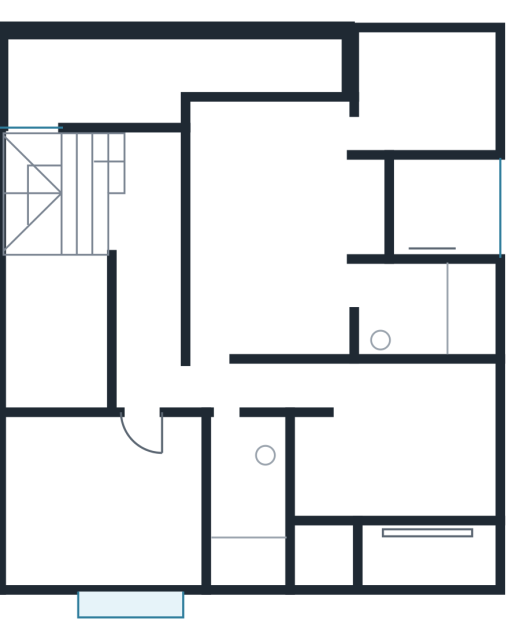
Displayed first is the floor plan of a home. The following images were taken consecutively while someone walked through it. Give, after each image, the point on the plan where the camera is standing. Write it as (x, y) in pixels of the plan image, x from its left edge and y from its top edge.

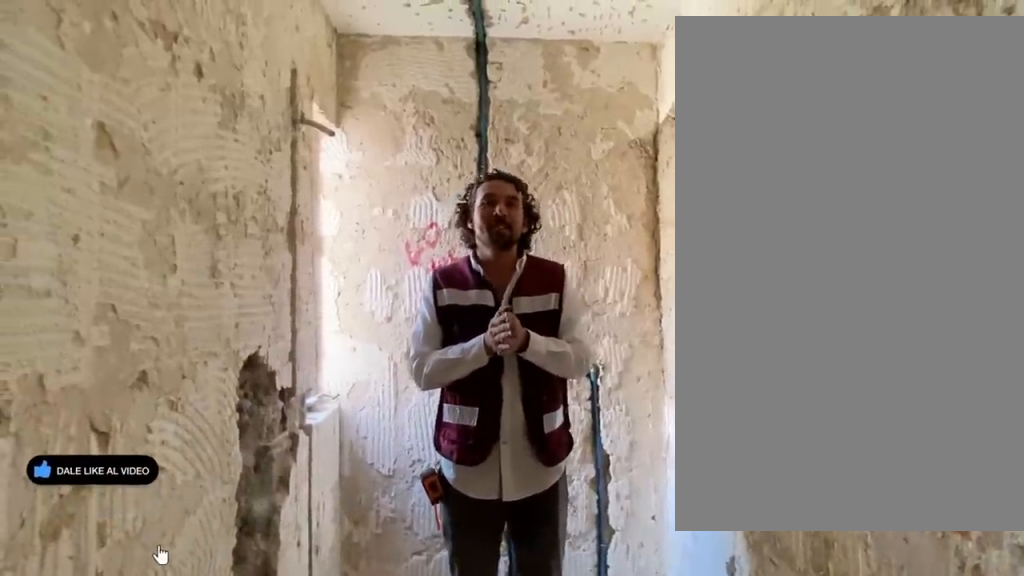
(230, 422)
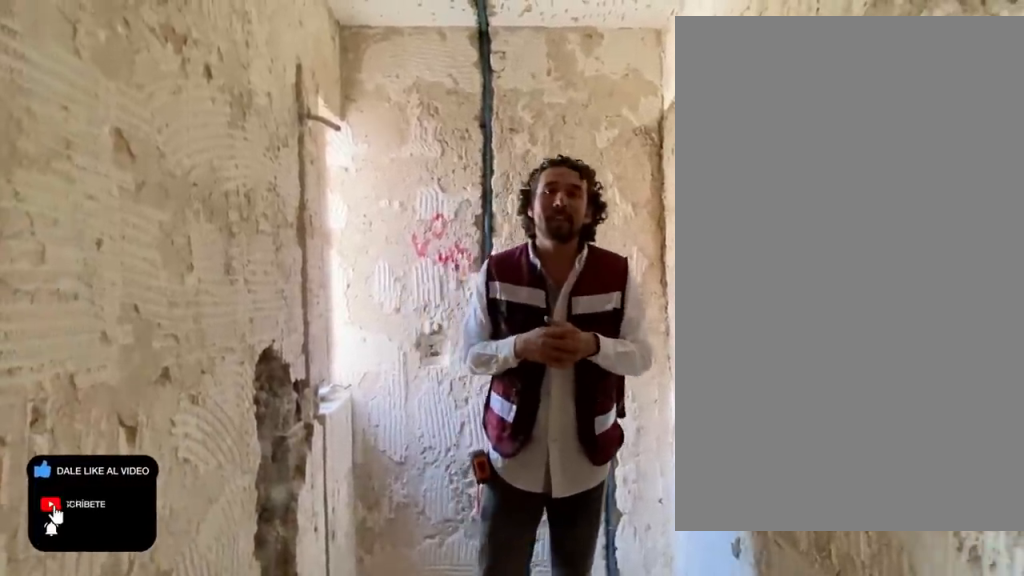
(231, 423)
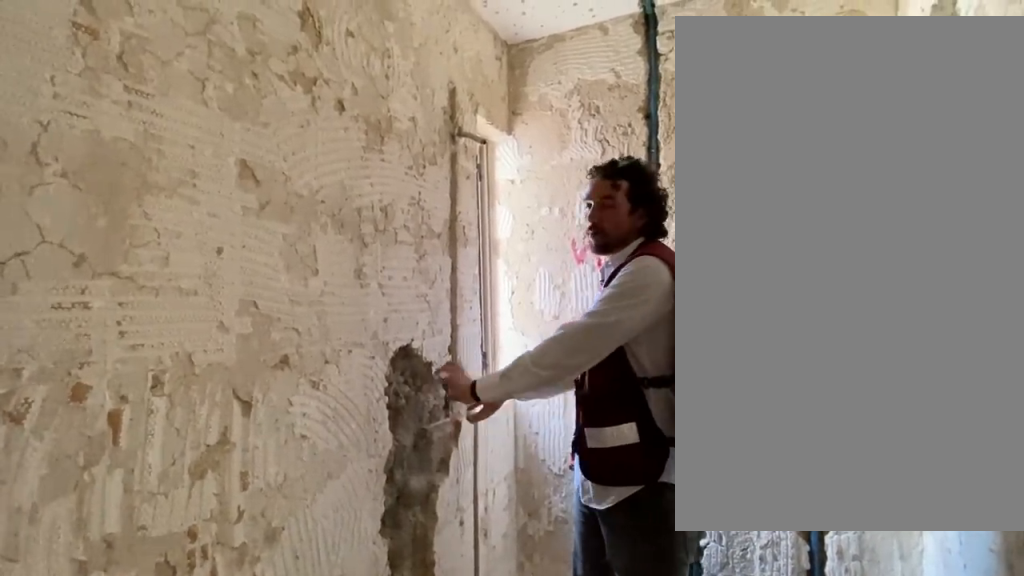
(230, 422)
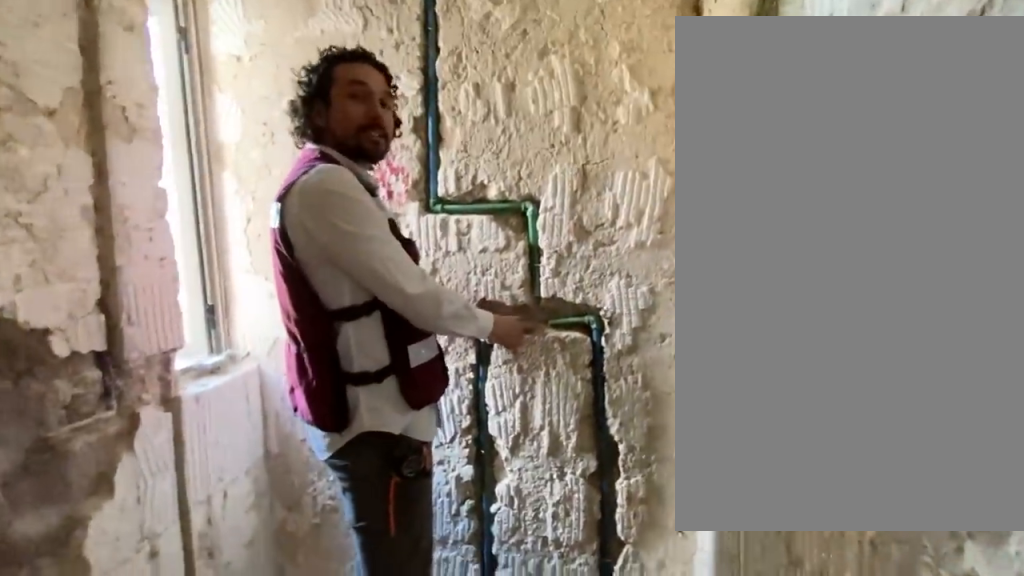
(238, 442)
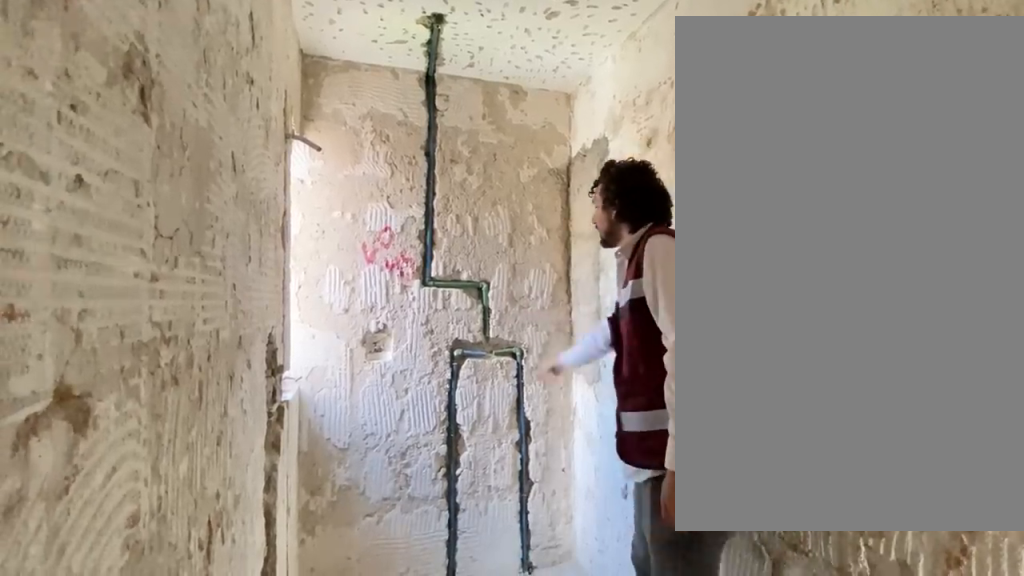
(235, 438)
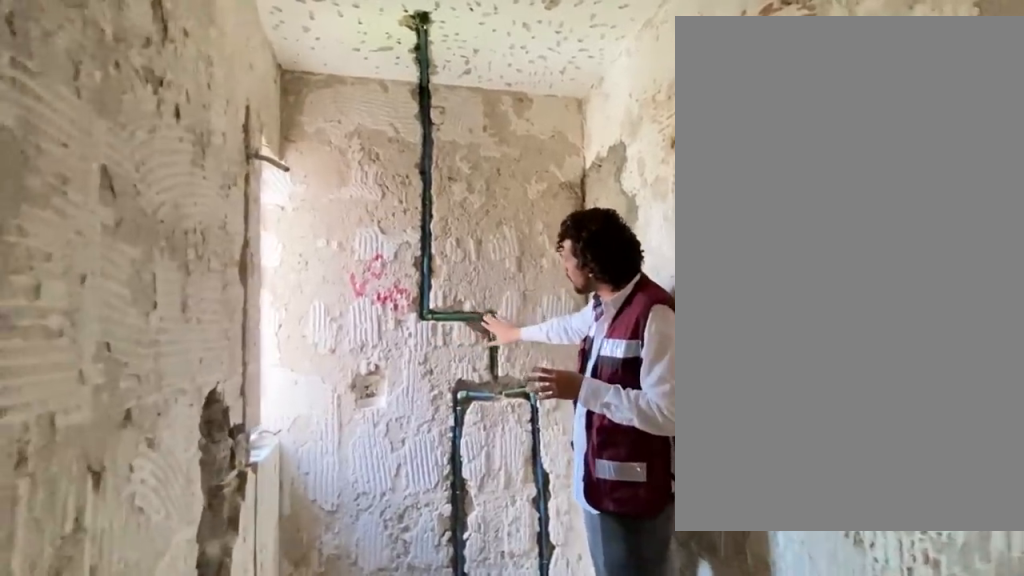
(236, 469)
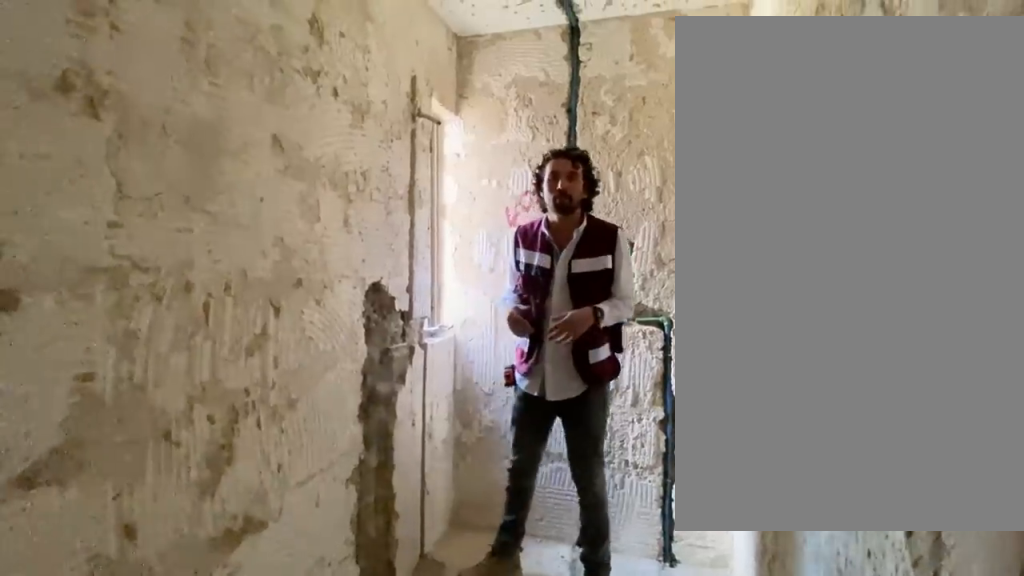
(226, 493)
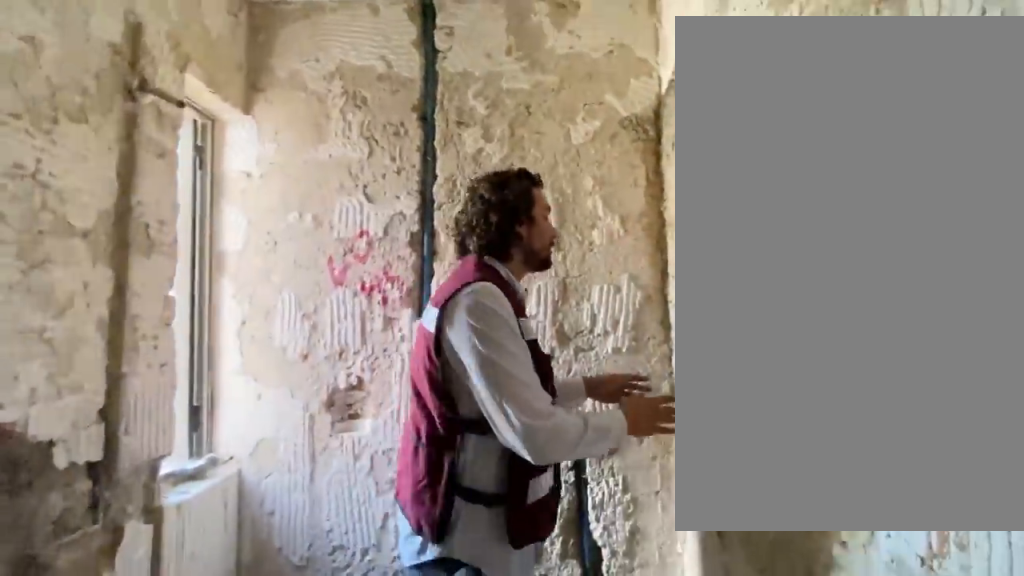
(238, 499)
